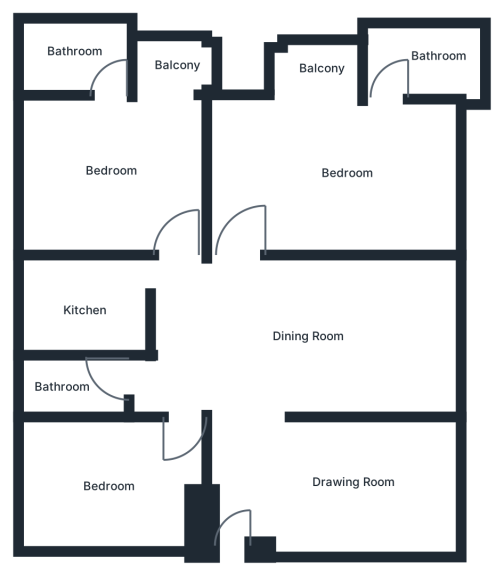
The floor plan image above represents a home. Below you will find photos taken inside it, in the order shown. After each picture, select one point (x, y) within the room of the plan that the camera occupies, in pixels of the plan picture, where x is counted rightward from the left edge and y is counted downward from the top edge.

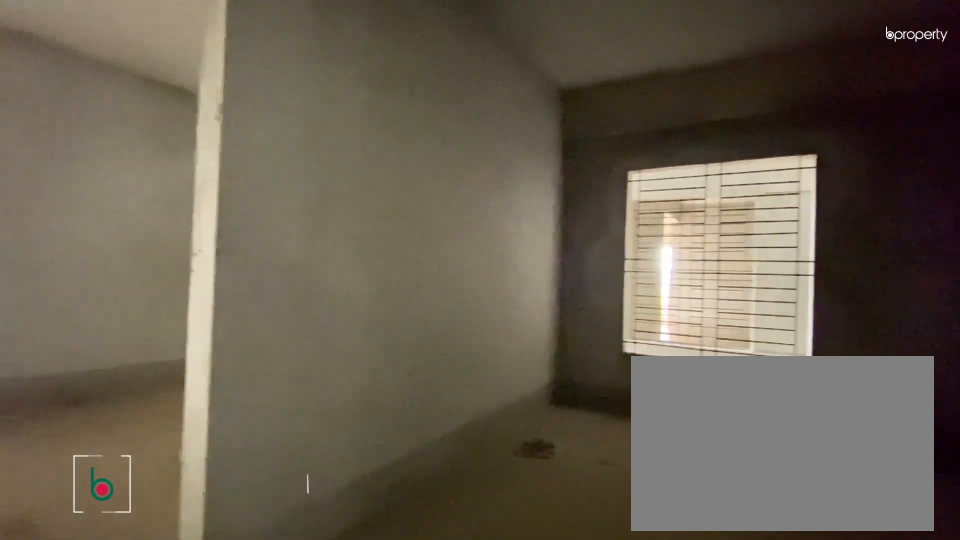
(341, 488)
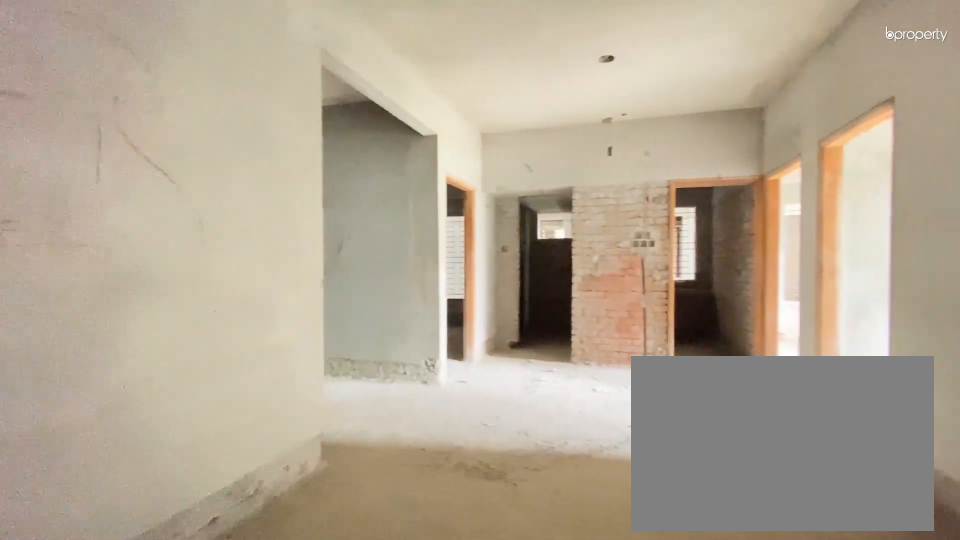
(266, 329)
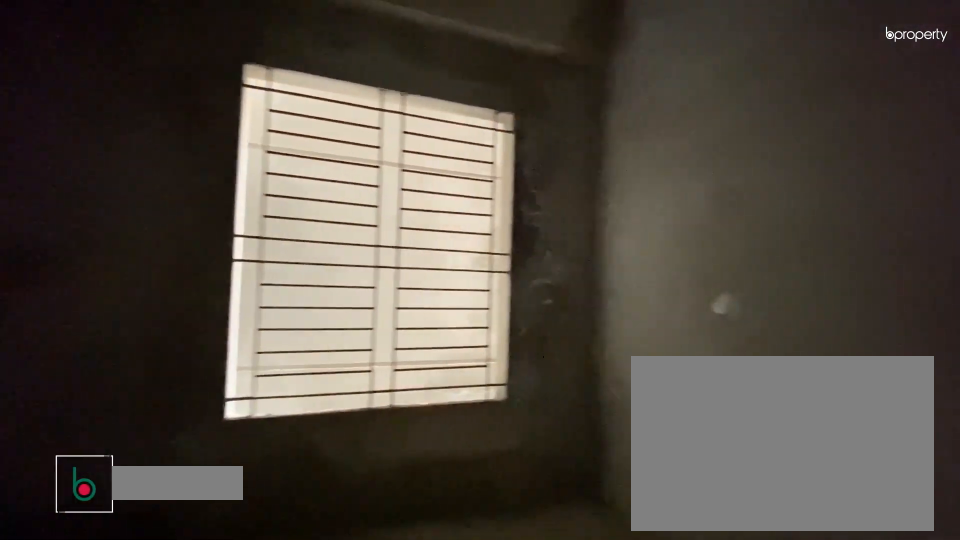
(136, 466)
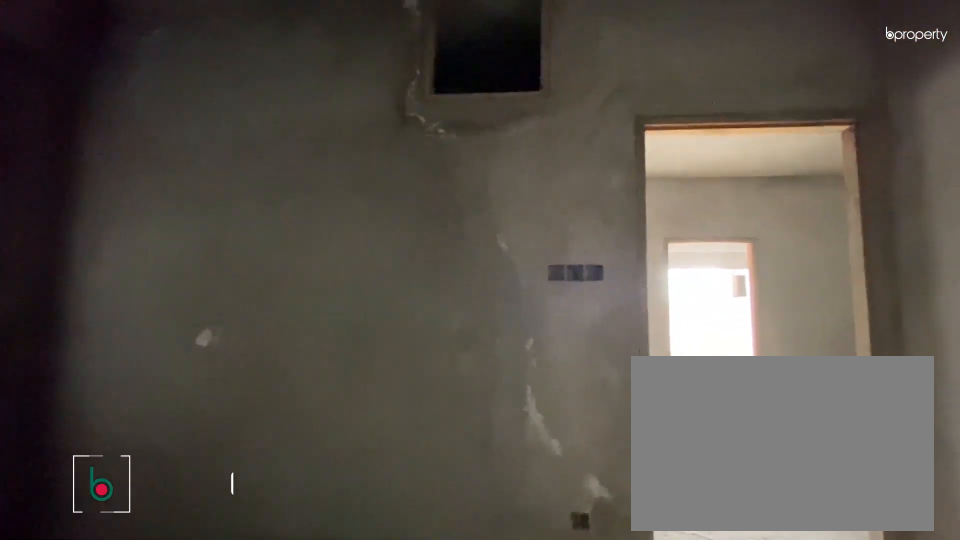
(136, 466)
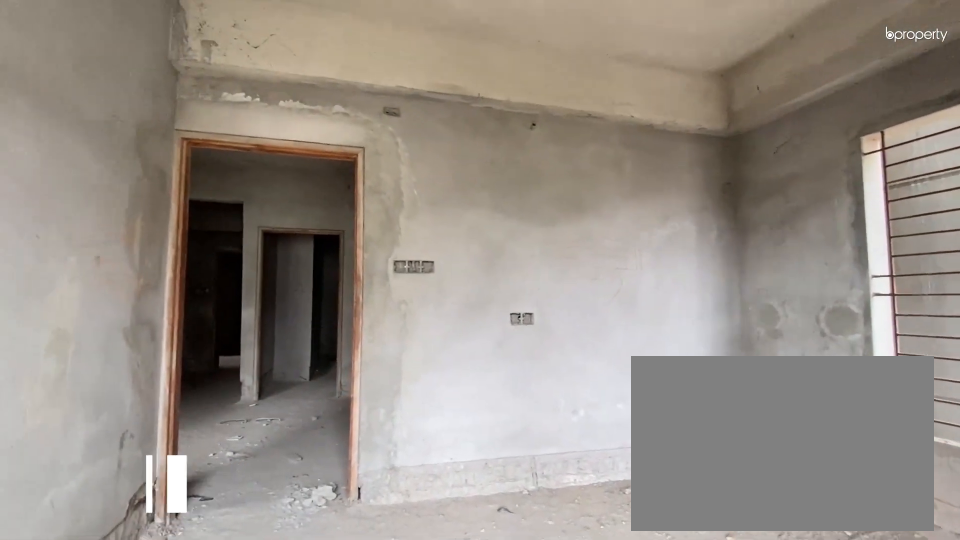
(113, 163)
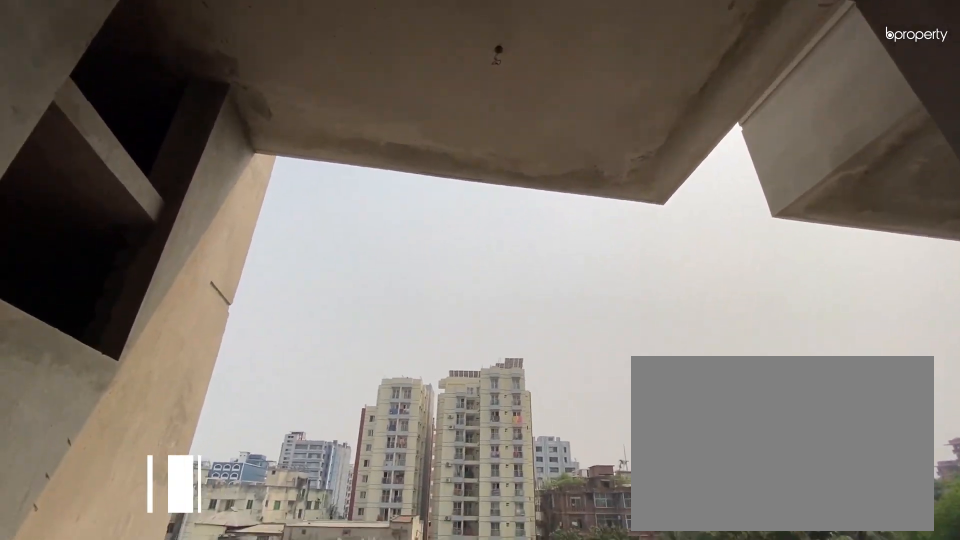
(167, 64)
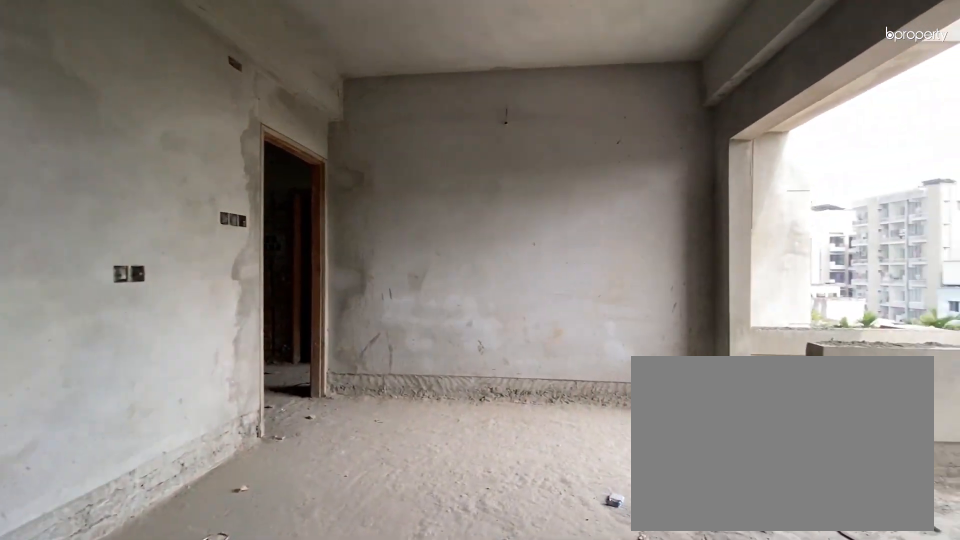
(315, 166)
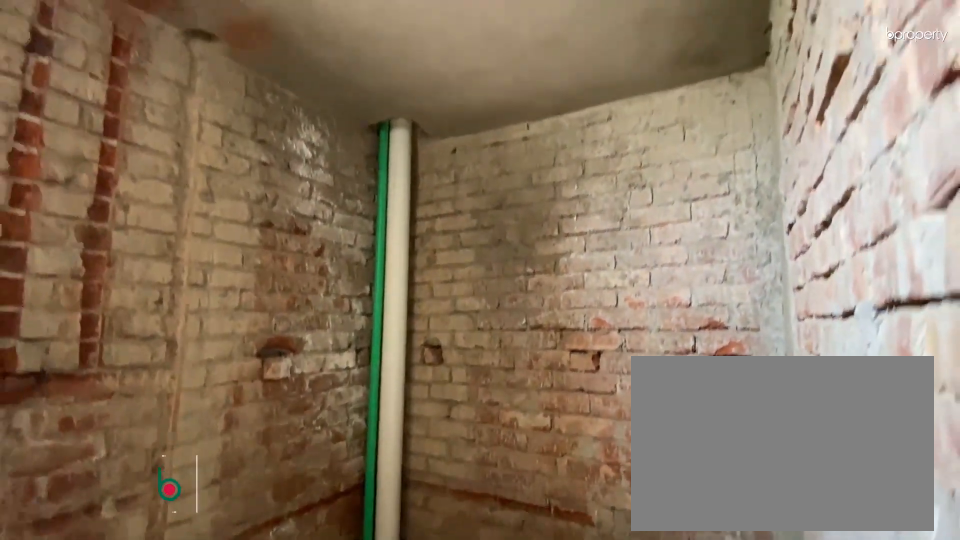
(440, 64)
